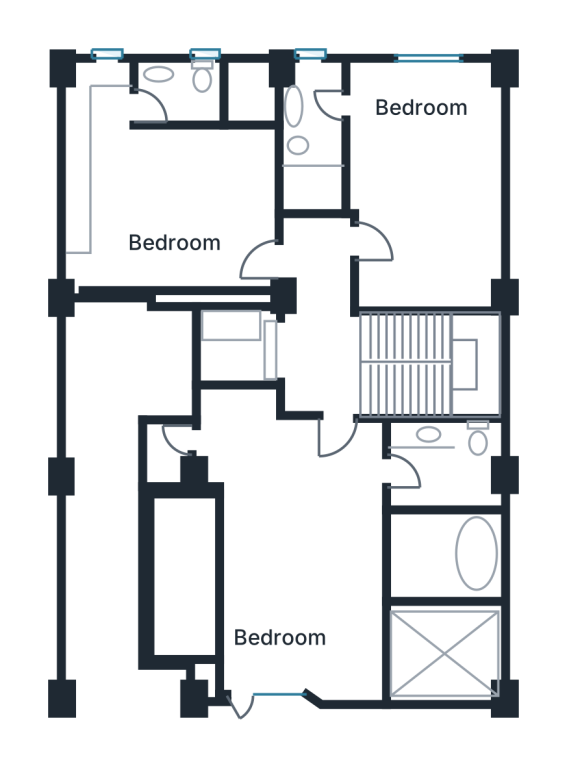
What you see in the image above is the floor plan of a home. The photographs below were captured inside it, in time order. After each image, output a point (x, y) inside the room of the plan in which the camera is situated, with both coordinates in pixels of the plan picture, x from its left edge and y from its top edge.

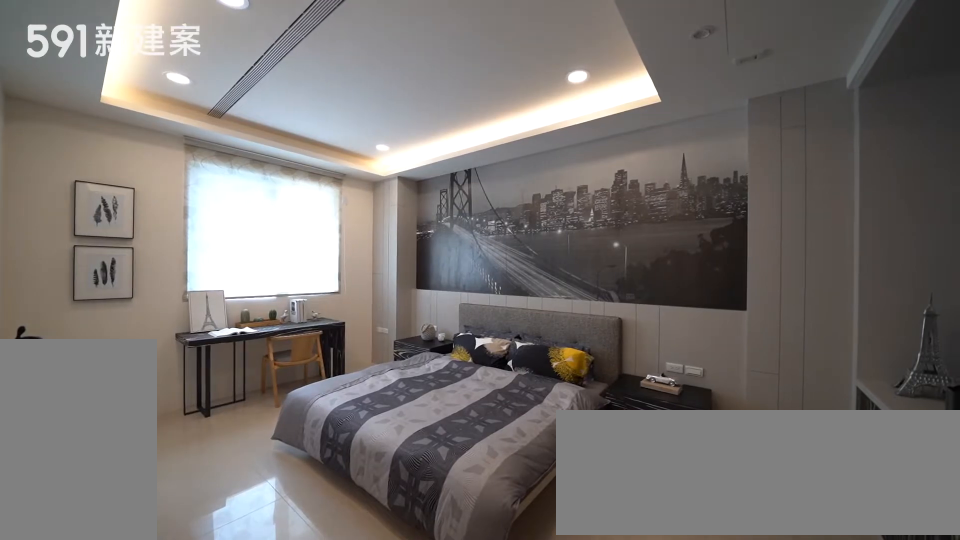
(428, 182)
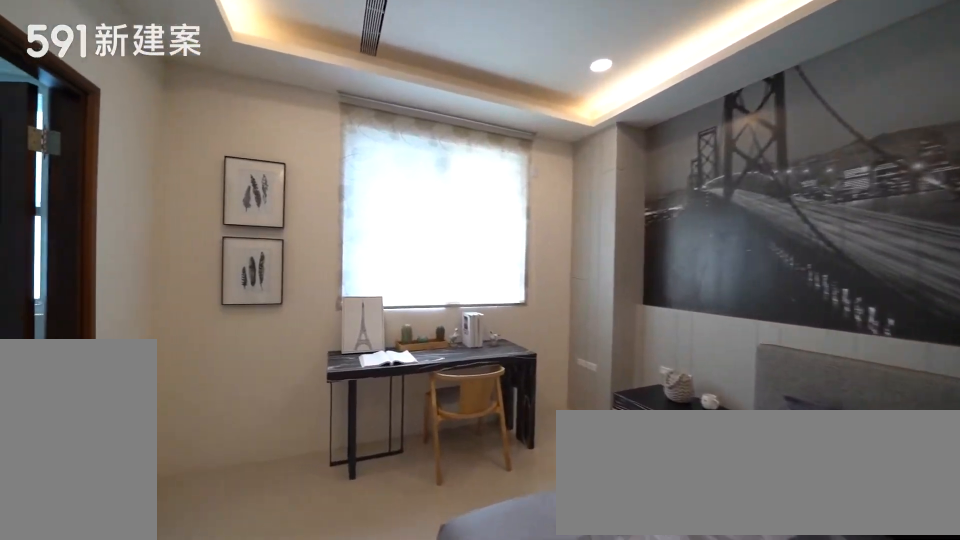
(428, 182)
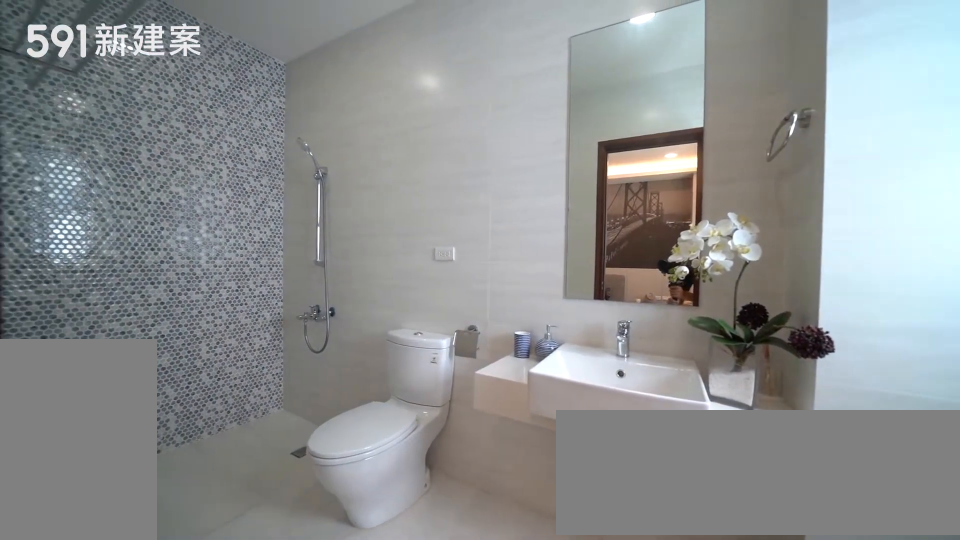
(319, 145)
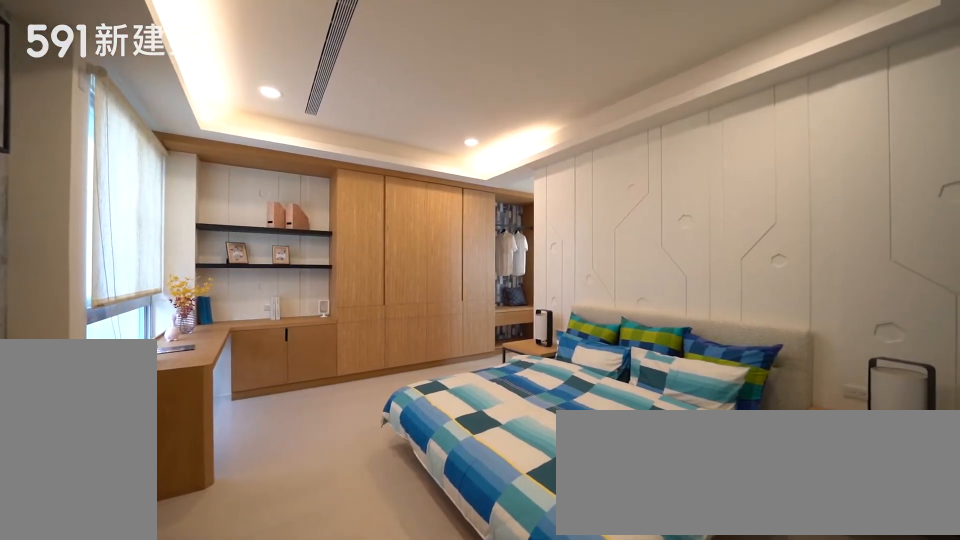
(152, 197)
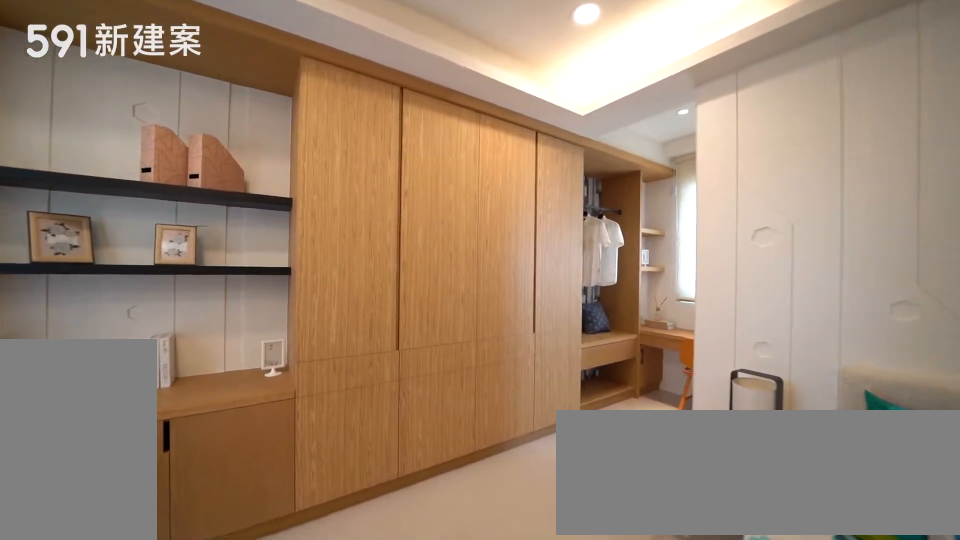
(152, 197)
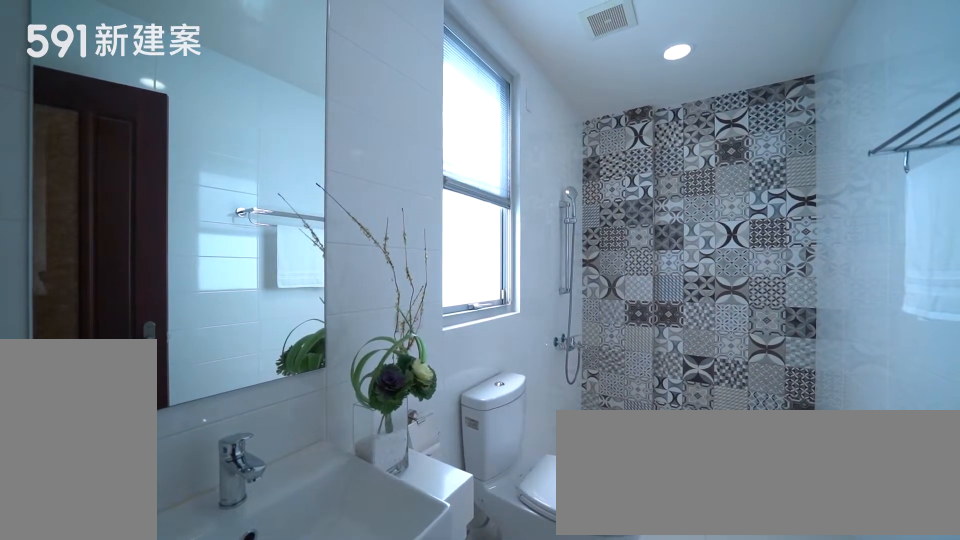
(219, 95)
